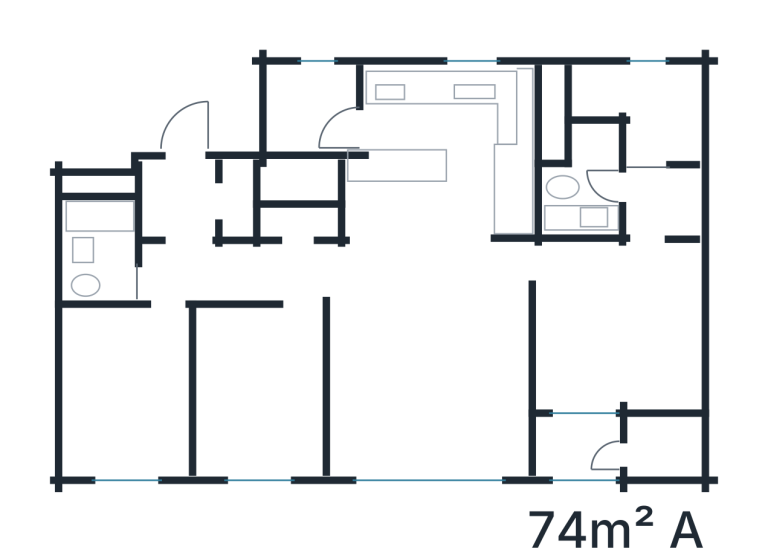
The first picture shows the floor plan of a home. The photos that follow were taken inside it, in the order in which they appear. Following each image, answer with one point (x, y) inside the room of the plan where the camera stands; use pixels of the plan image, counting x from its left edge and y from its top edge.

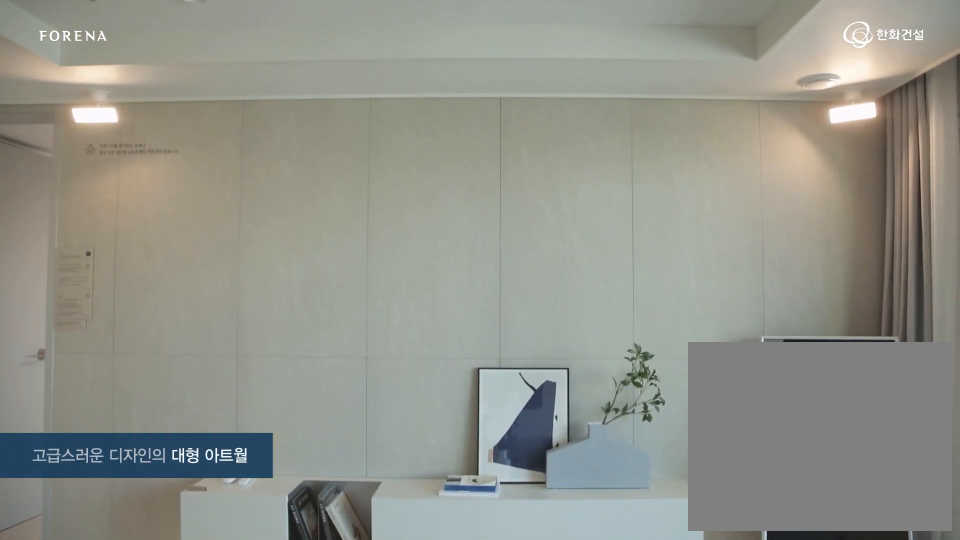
(435, 370)
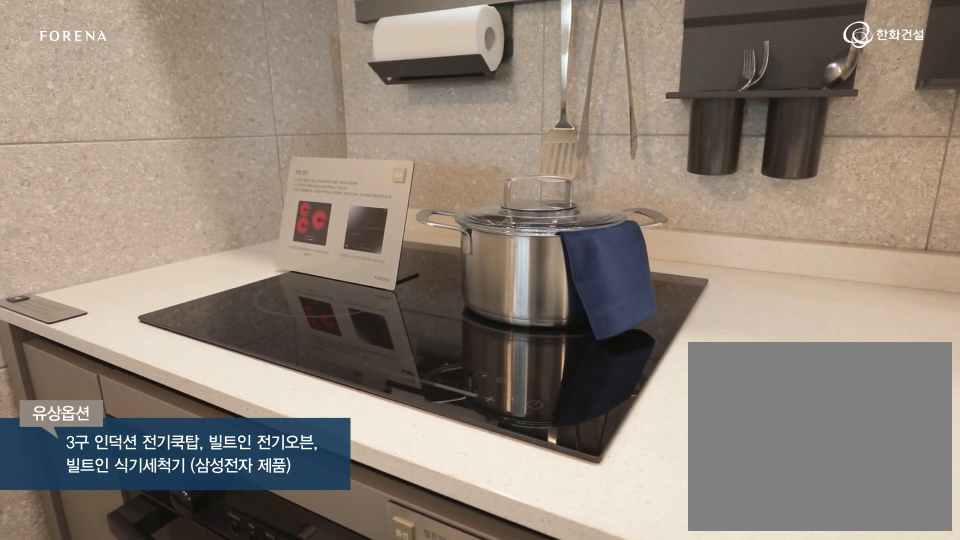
(422, 215)
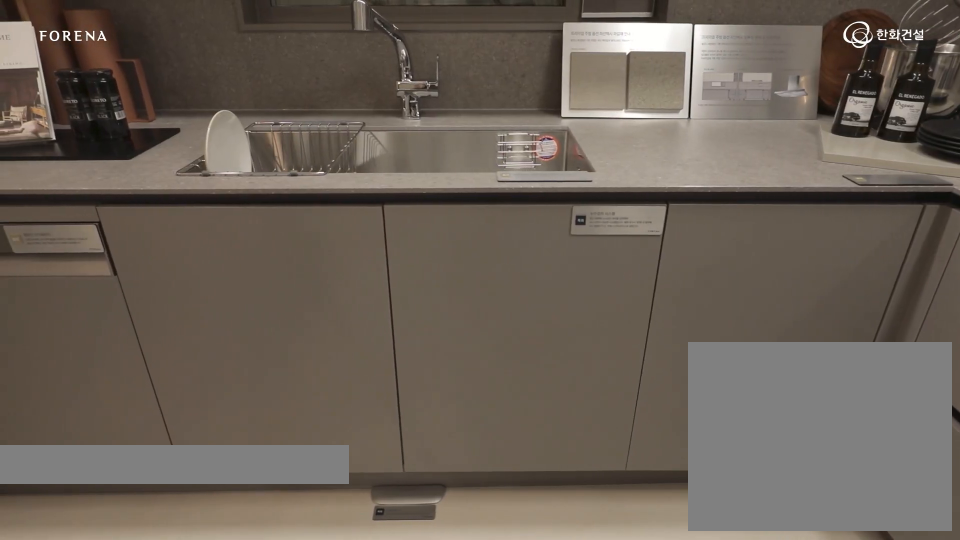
(421, 215)
